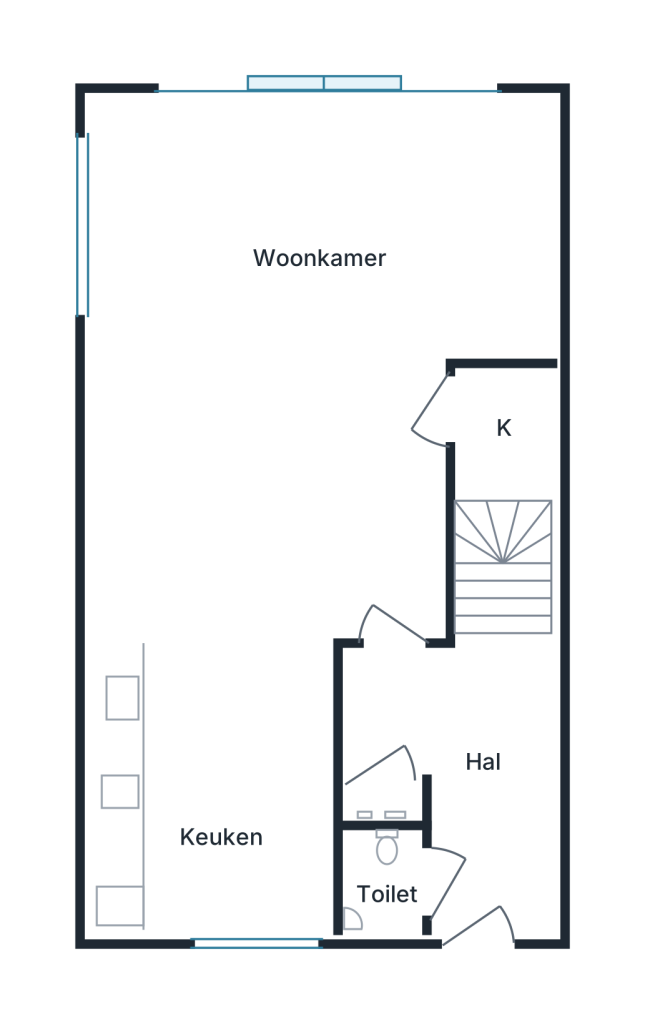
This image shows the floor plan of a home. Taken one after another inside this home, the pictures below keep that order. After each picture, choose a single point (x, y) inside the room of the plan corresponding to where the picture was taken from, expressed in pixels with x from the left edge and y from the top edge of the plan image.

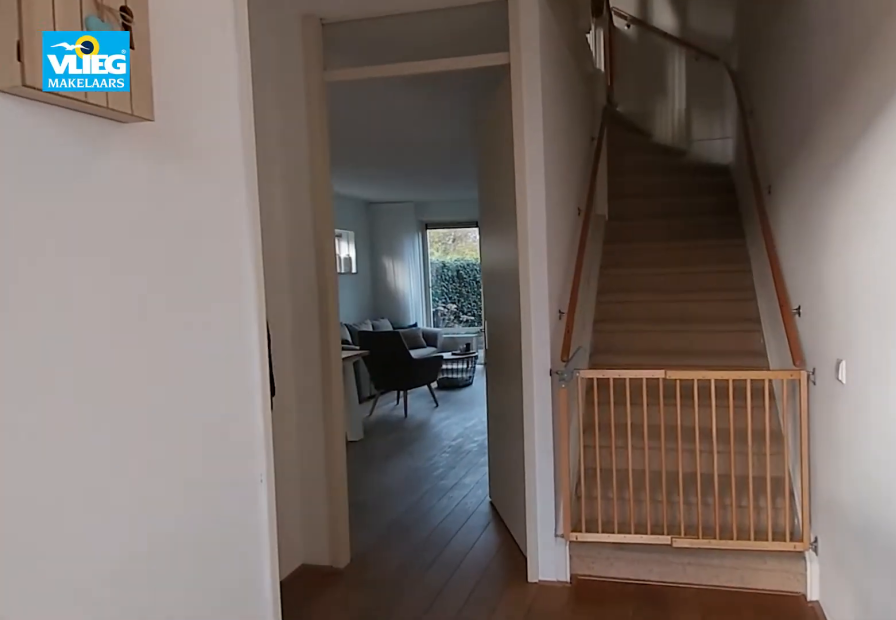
(464, 767)
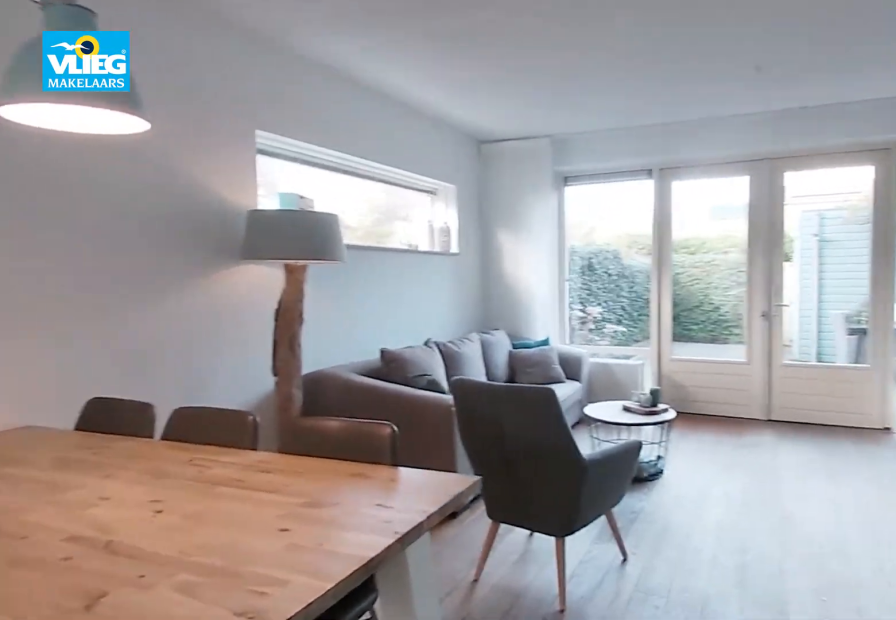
(290, 341)
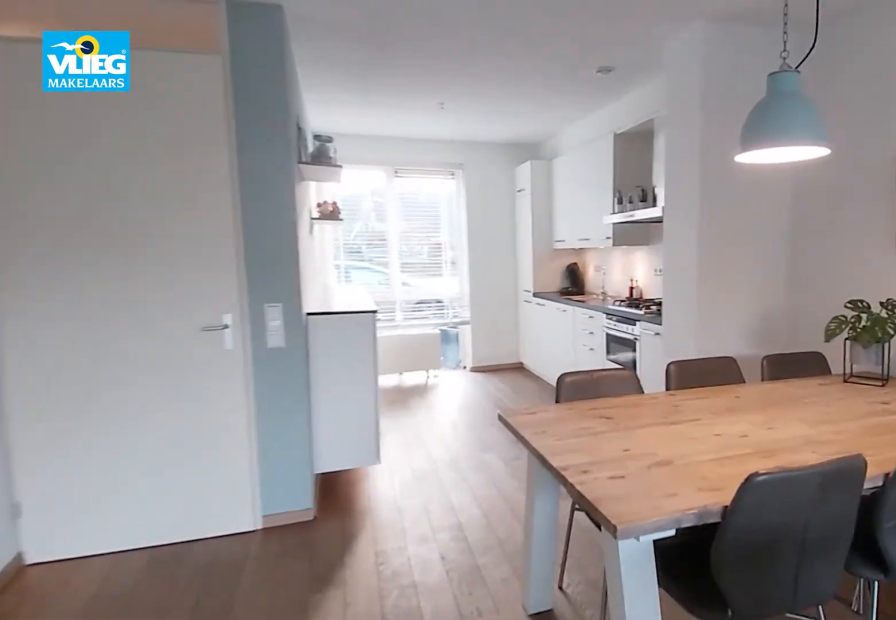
(290, 341)
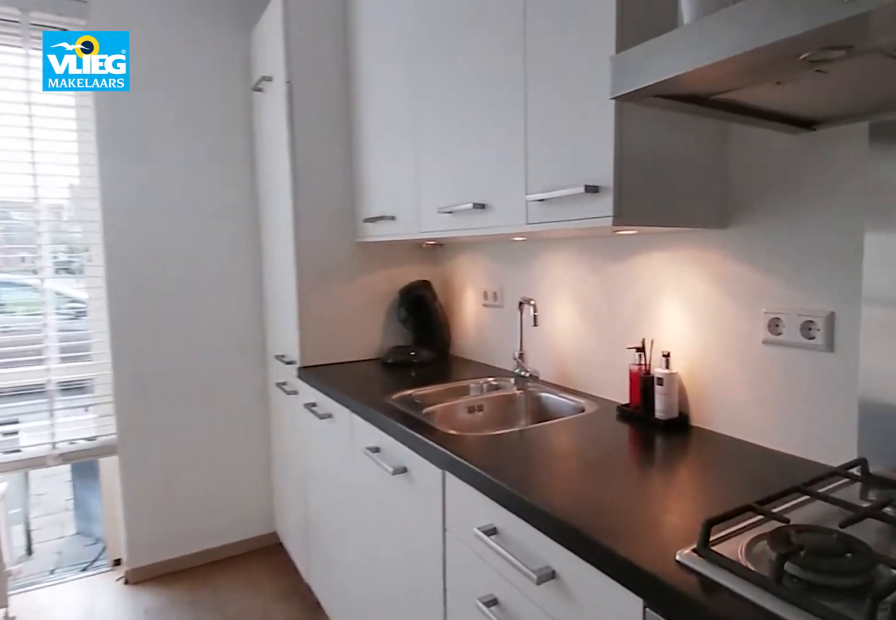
(214, 786)
